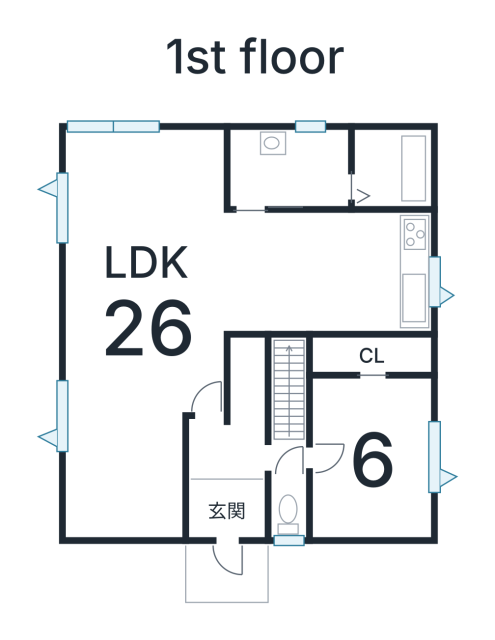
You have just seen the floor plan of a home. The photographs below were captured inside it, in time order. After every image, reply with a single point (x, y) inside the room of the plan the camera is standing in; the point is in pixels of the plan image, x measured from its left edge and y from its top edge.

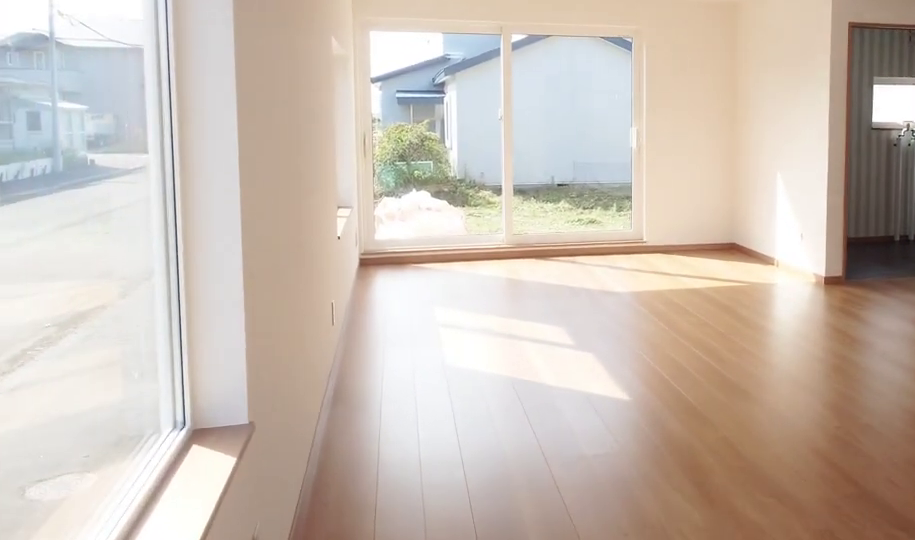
(139, 332)
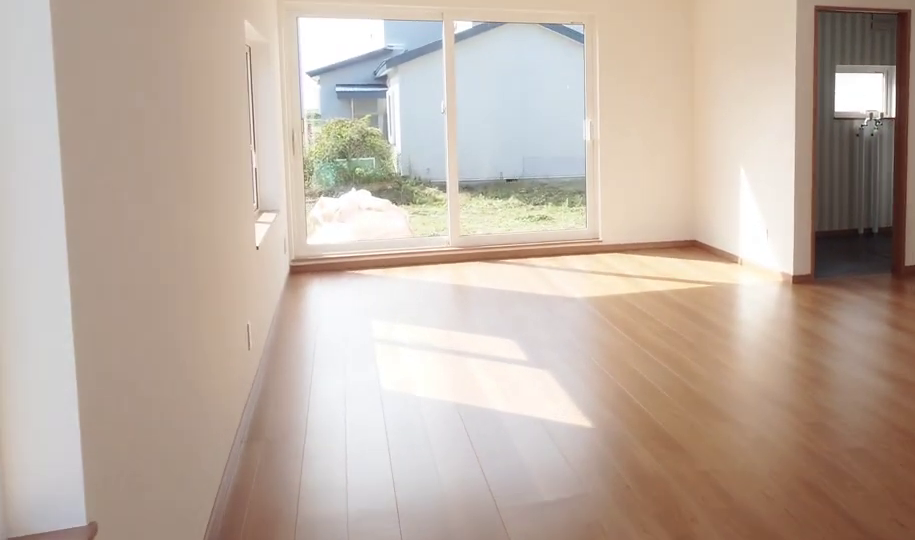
(139, 332)
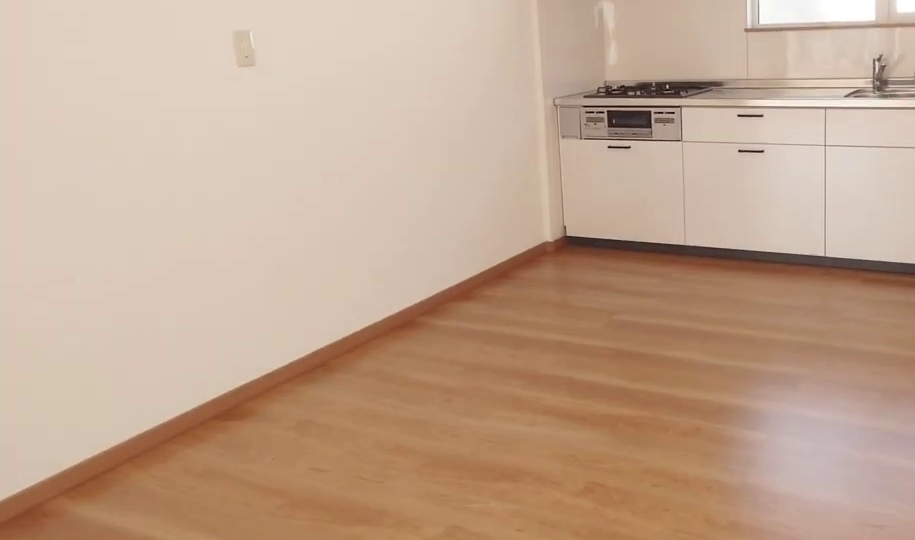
(348, 276)
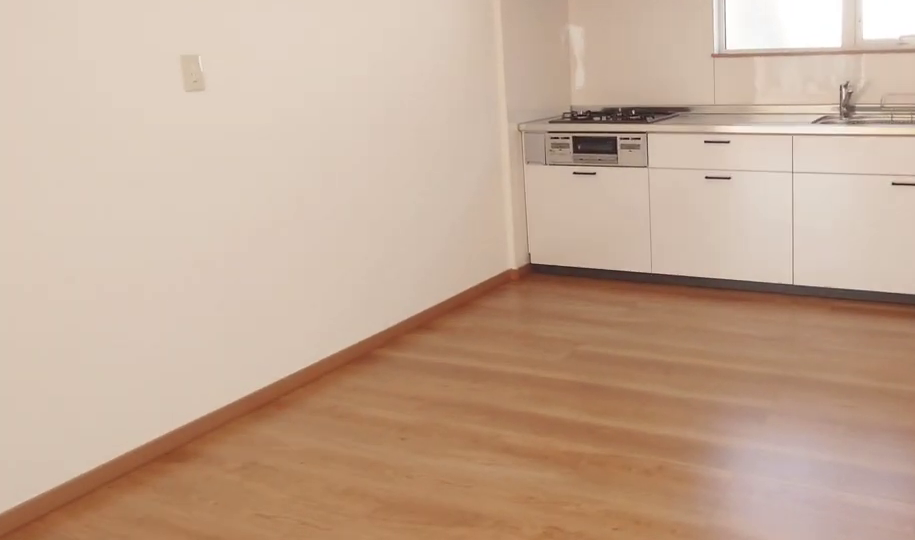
(348, 276)
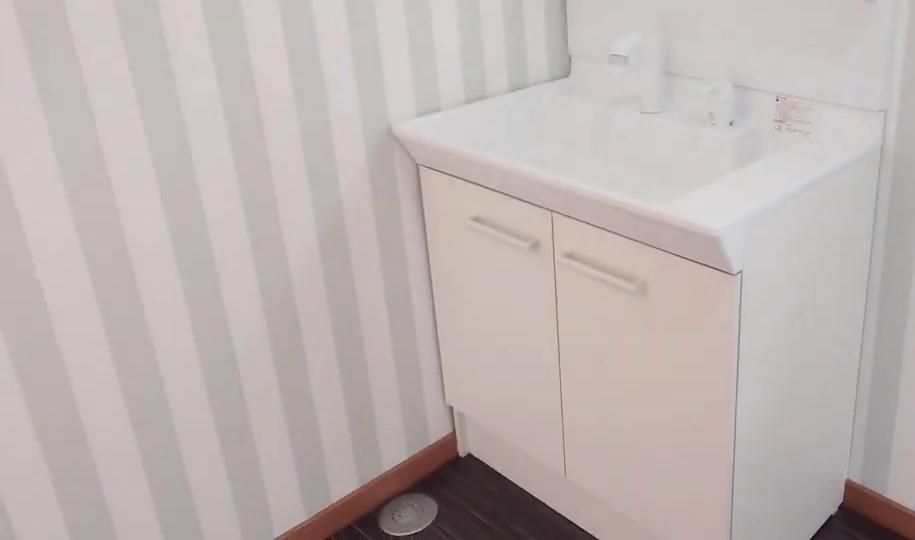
(290, 166)
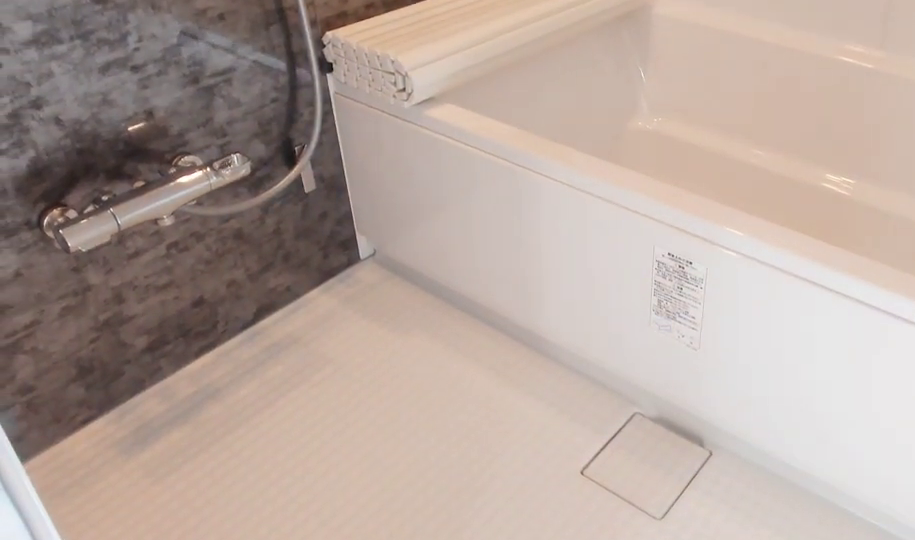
(390, 169)
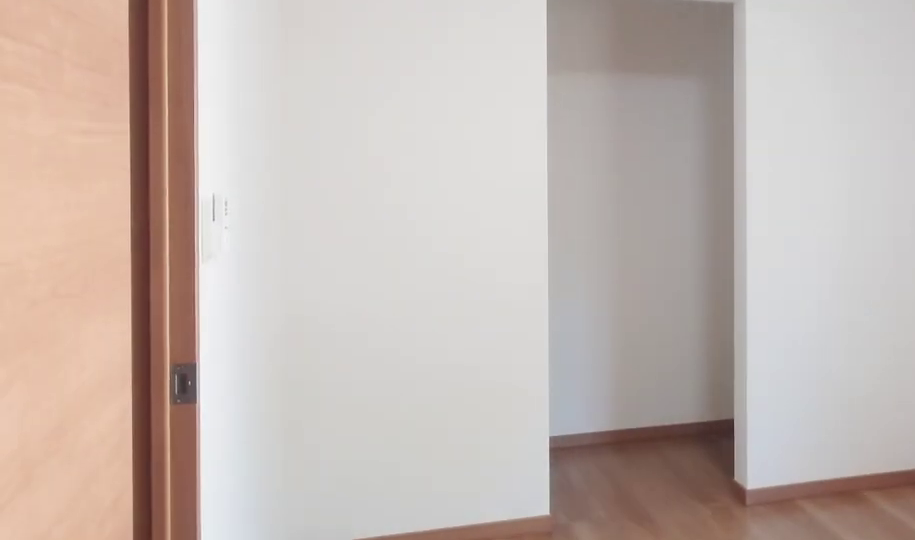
(369, 462)
